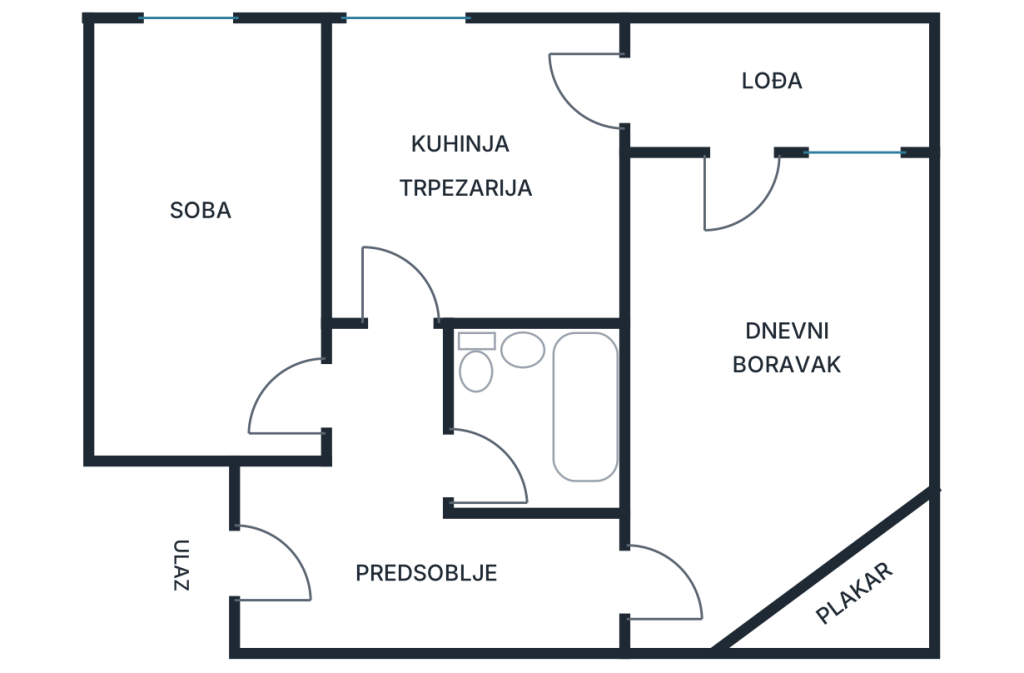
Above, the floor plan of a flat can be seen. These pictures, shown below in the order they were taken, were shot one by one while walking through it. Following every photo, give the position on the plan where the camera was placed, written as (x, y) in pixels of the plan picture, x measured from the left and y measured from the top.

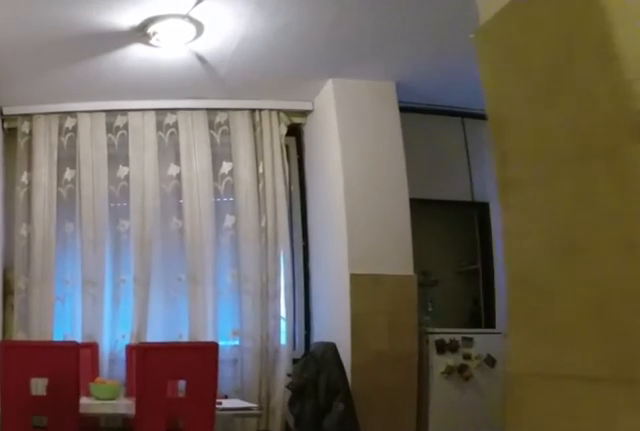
(379, 400)
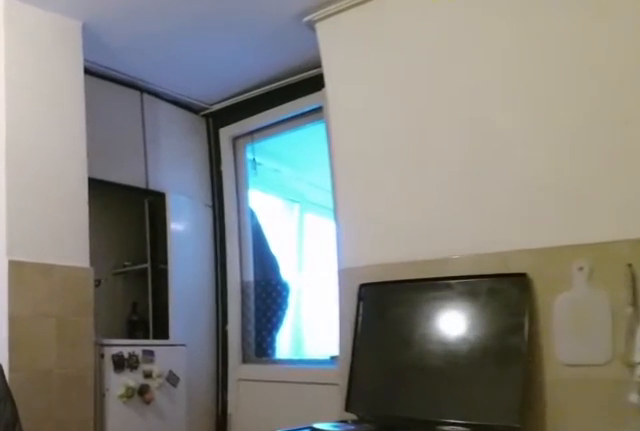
(399, 250)
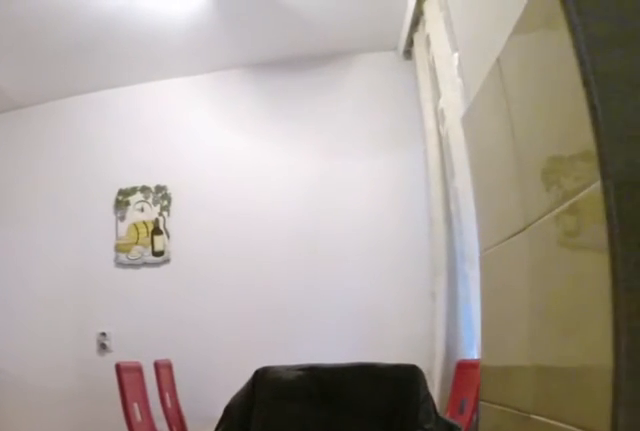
(583, 105)
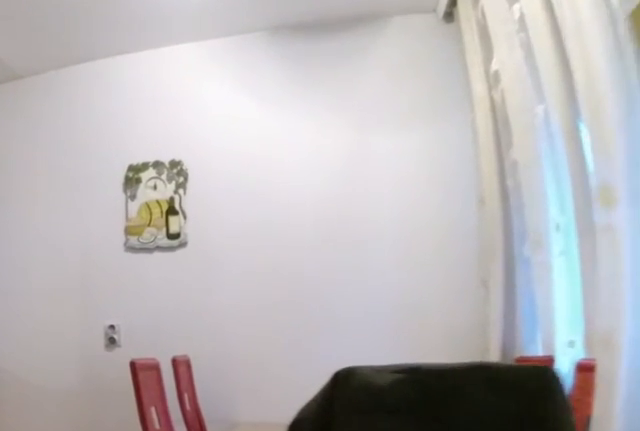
(541, 136)
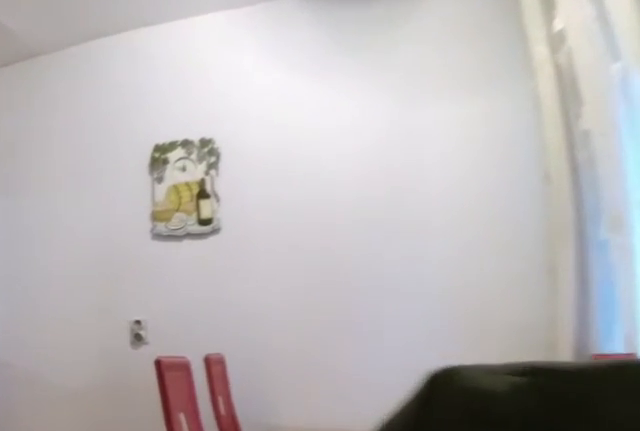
(525, 147)
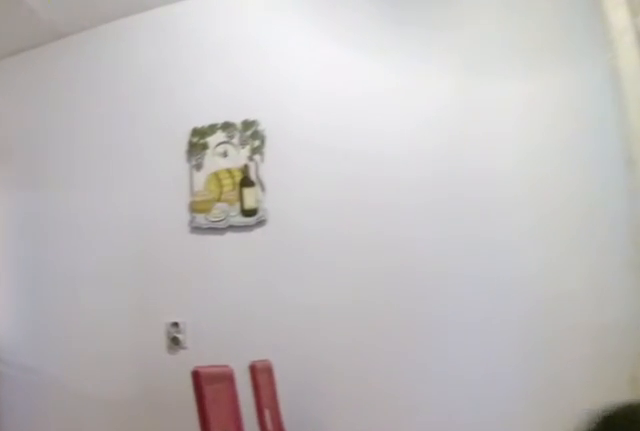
(509, 159)
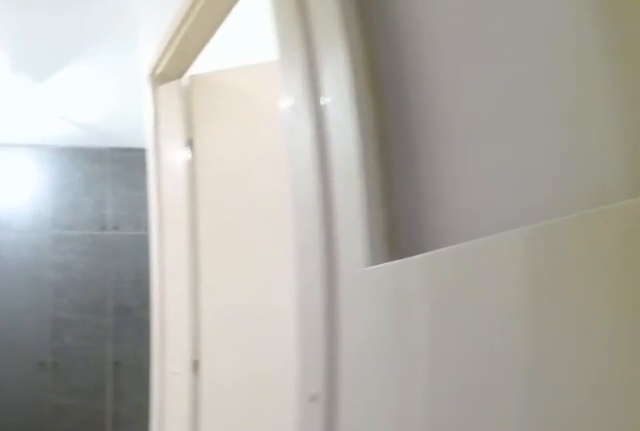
(393, 277)
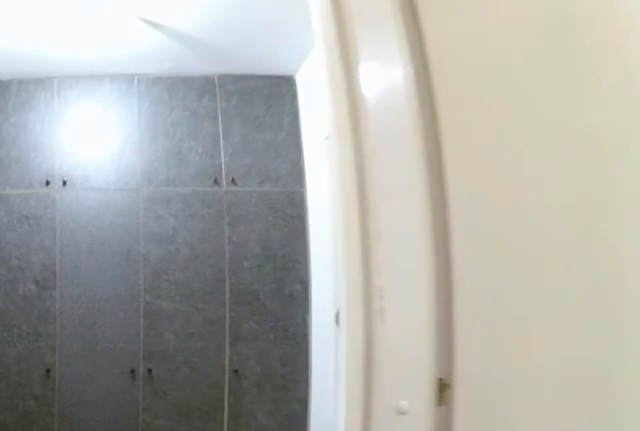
(389, 372)
